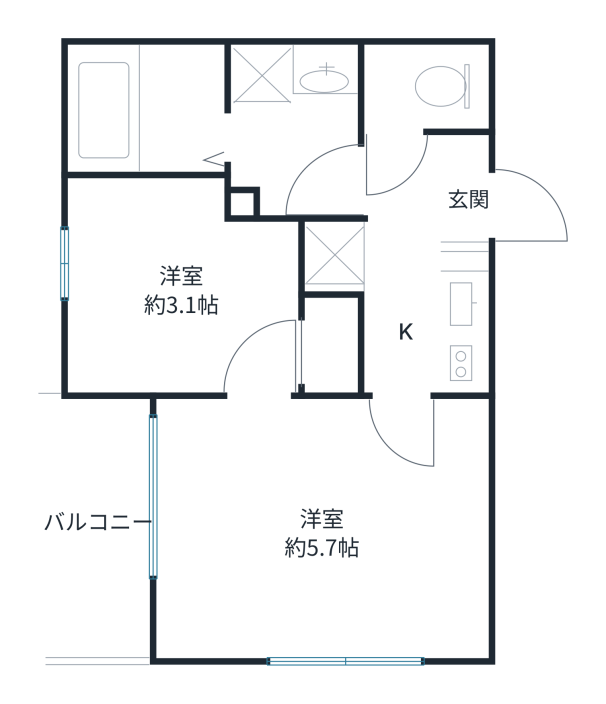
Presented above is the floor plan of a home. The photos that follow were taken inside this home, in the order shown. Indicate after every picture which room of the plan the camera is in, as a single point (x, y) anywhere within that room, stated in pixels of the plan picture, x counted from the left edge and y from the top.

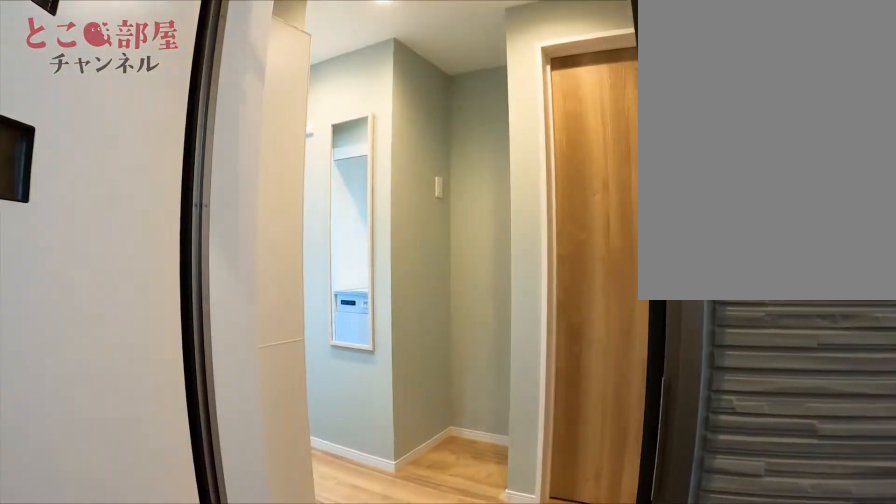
(426, 202)
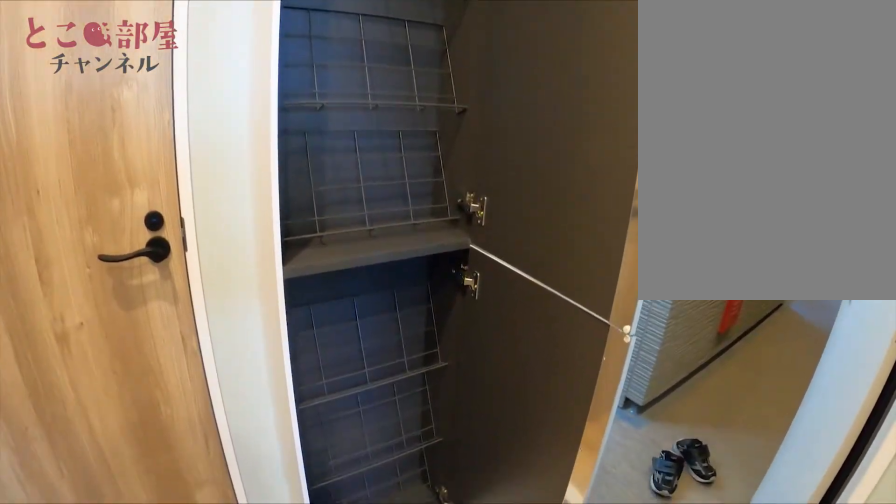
(426, 202)
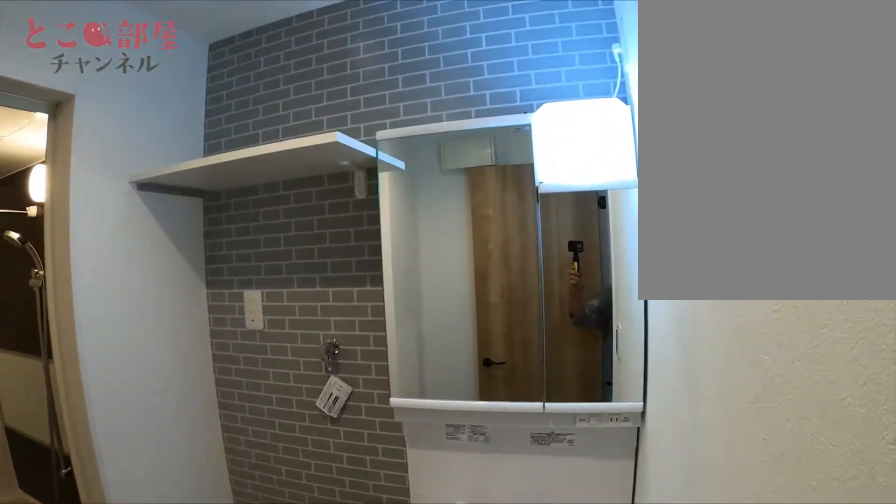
(268, 140)
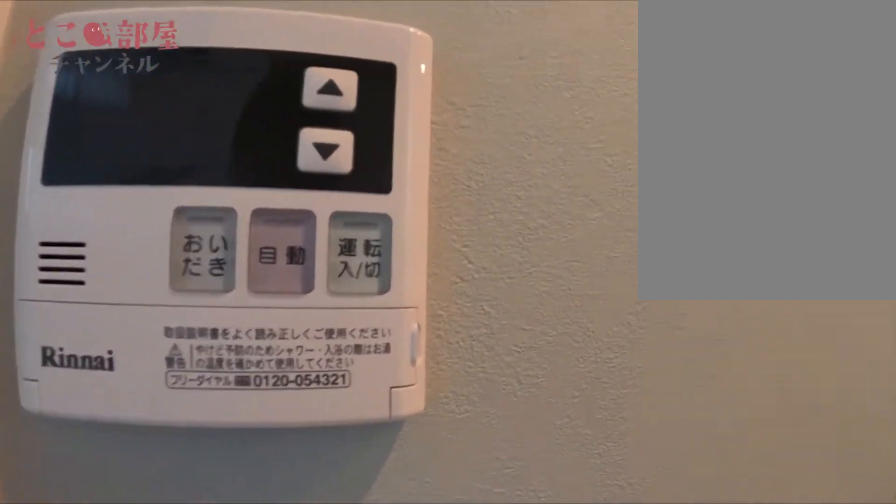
(403, 237)
